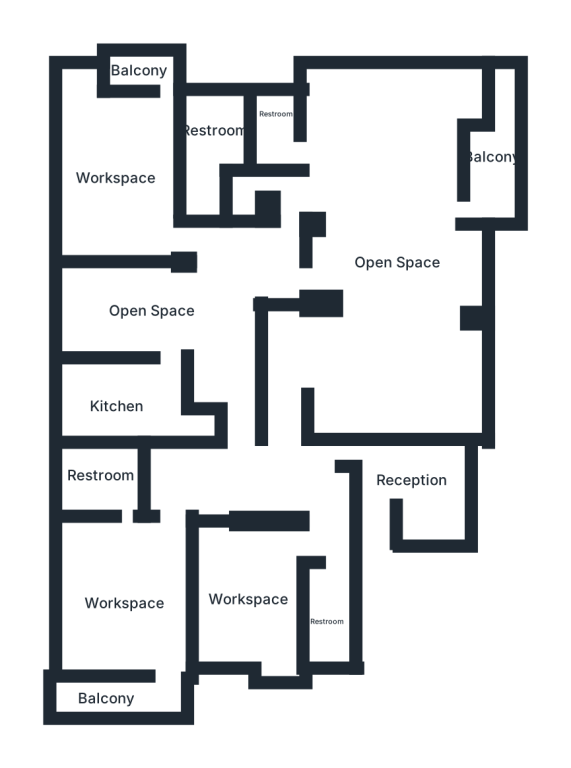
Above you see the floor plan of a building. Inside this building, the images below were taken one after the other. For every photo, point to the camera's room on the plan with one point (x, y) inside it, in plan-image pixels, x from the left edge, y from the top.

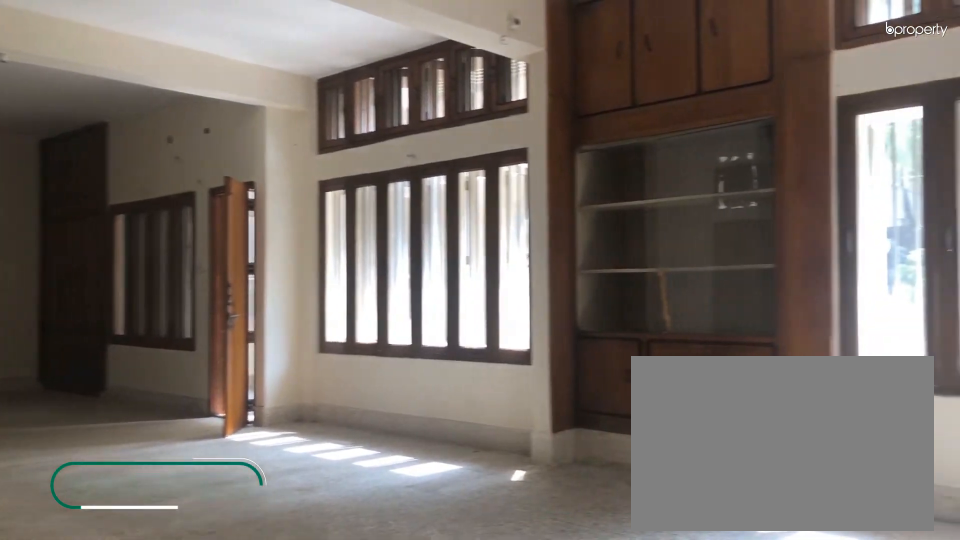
(386, 359)
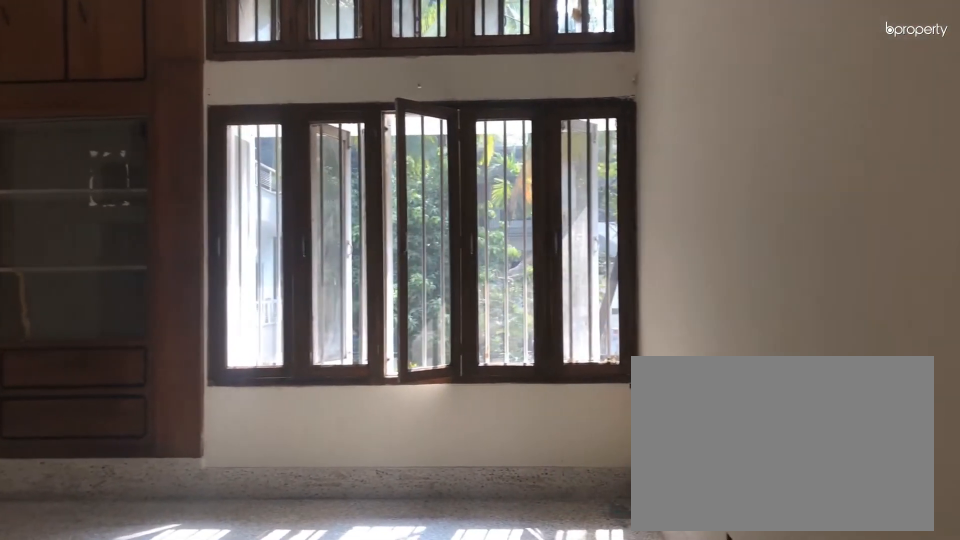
(386, 359)
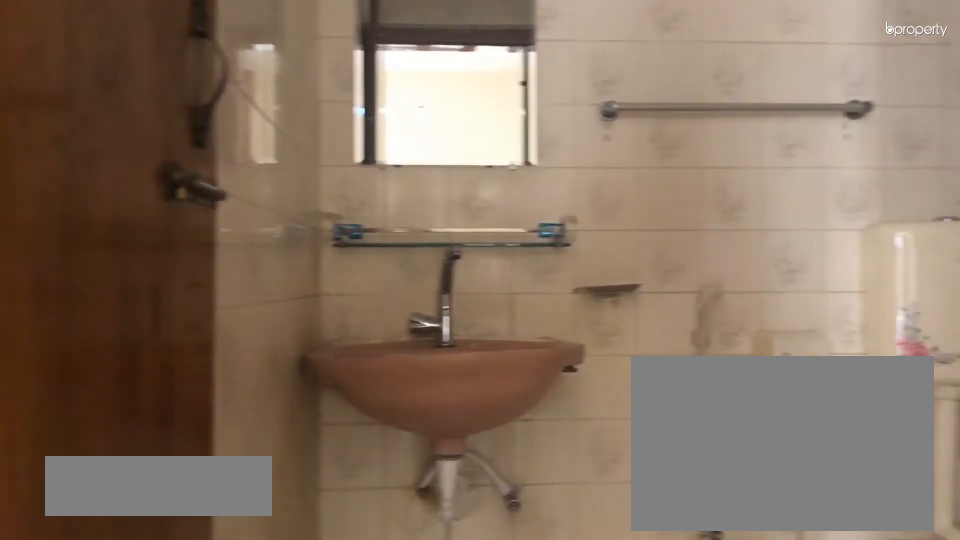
(275, 136)
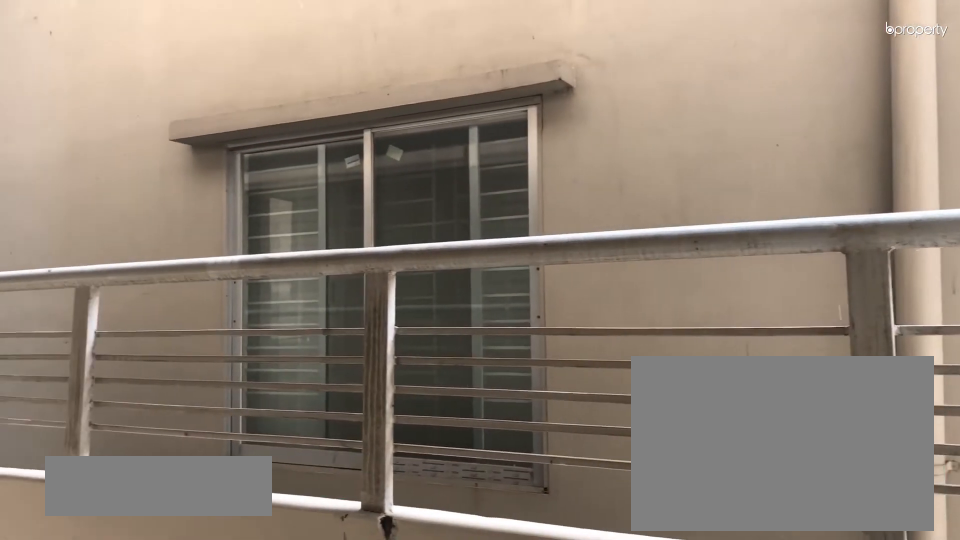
(486, 163)
